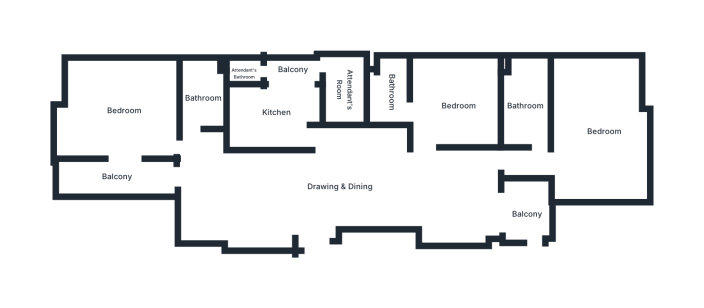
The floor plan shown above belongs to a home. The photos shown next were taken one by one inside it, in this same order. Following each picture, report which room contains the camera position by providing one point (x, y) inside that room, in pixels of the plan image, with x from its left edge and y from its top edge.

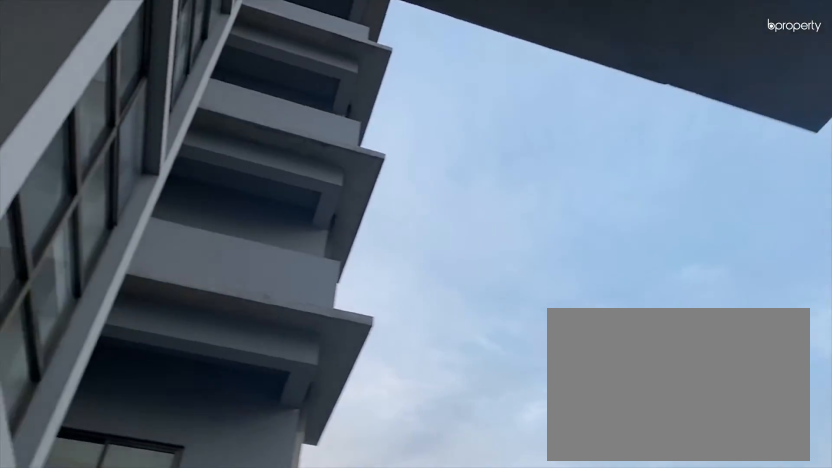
(116, 176)
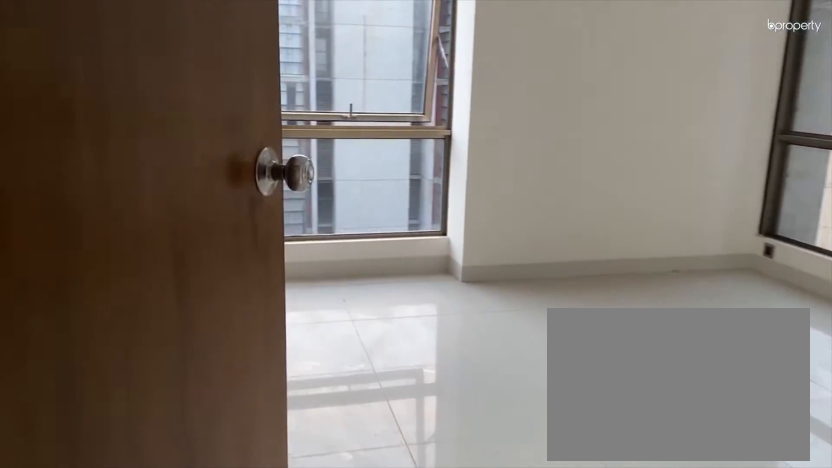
(138, 147)
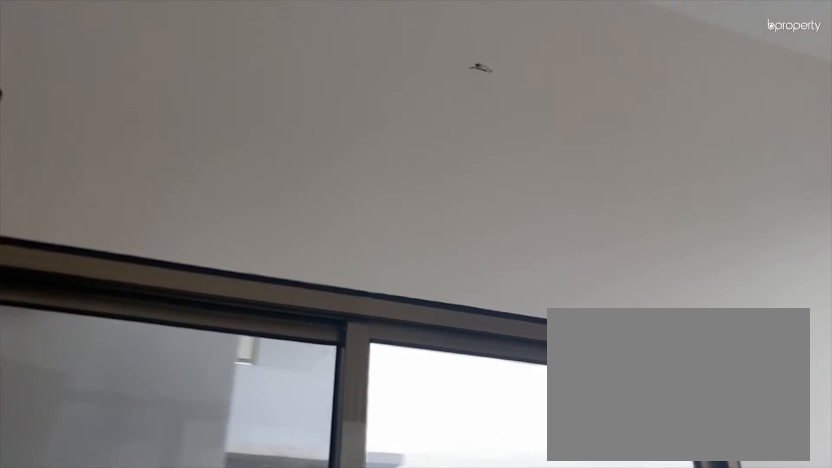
(124, 110)
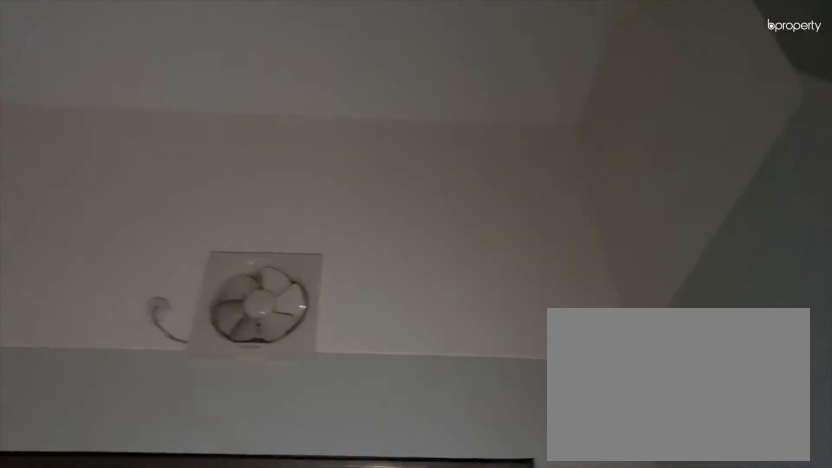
(276, 114)
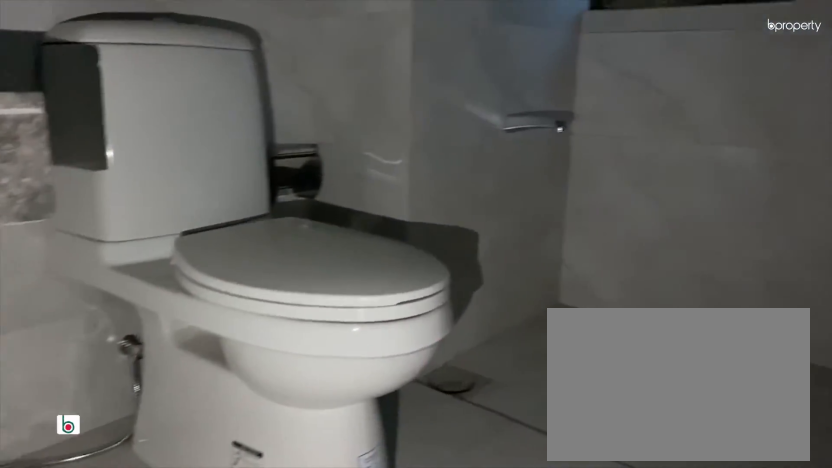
(392, 94)
